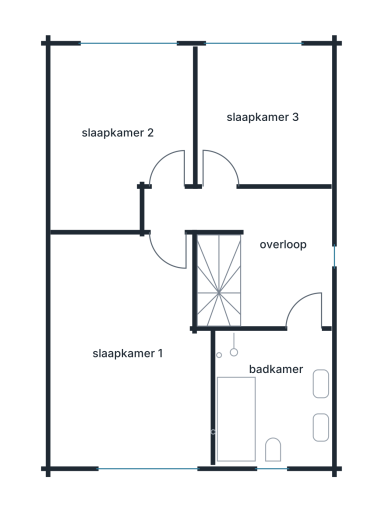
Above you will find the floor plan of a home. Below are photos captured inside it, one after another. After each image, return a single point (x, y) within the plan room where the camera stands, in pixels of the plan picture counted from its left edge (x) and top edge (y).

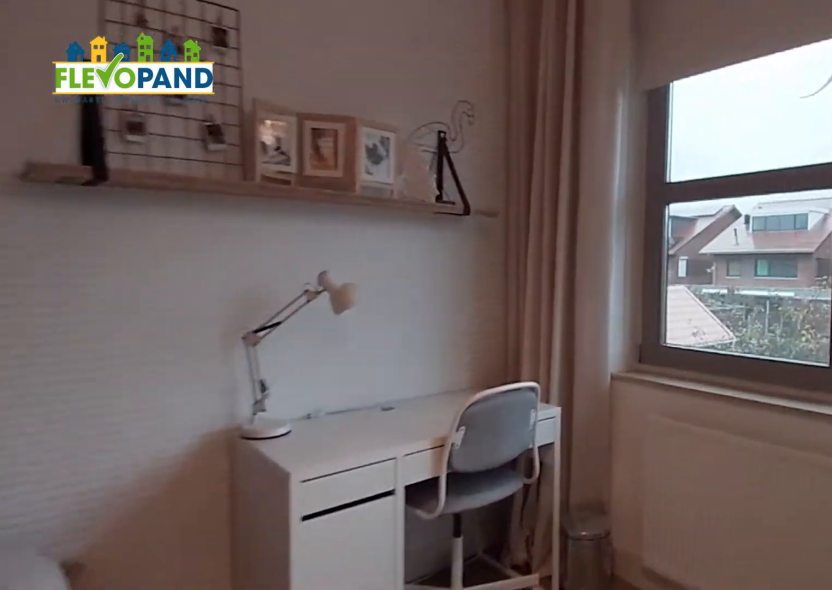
(118, 99)
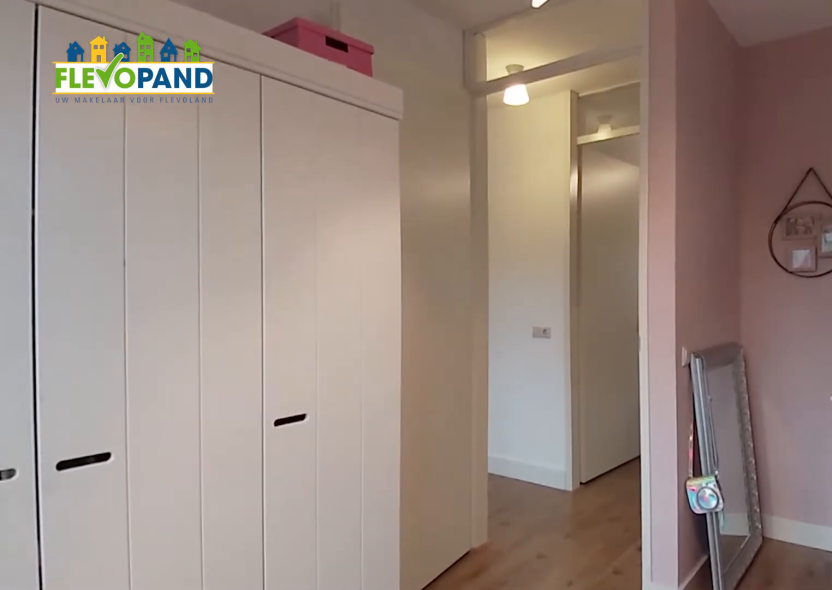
(118, 99)
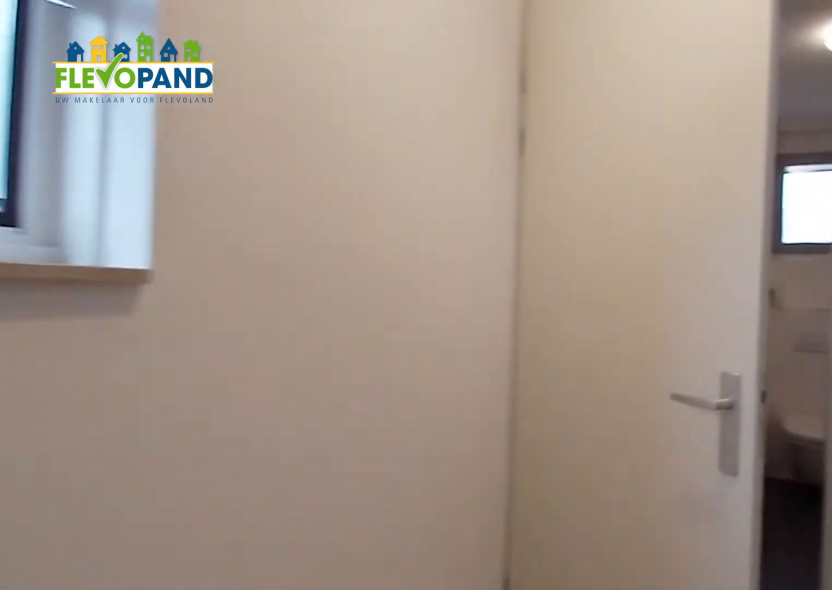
(264, 244)
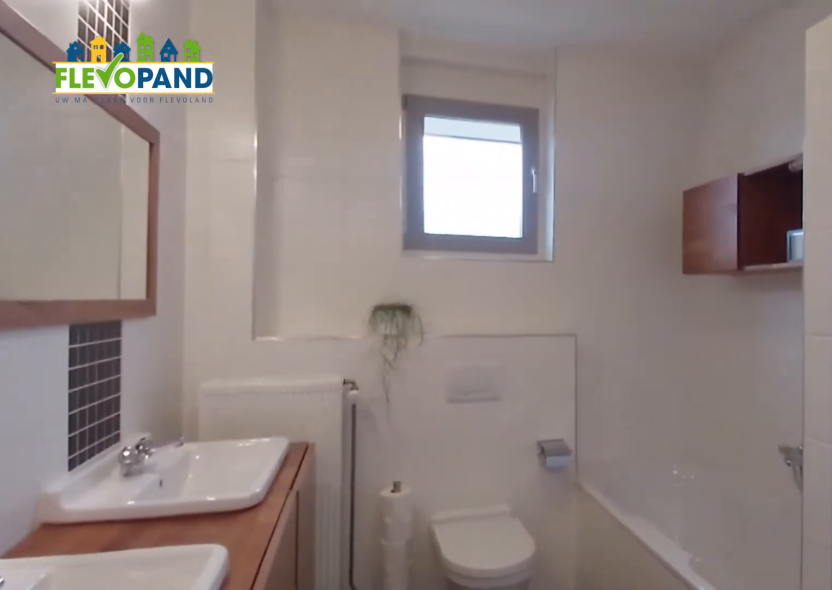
(236, 418)
